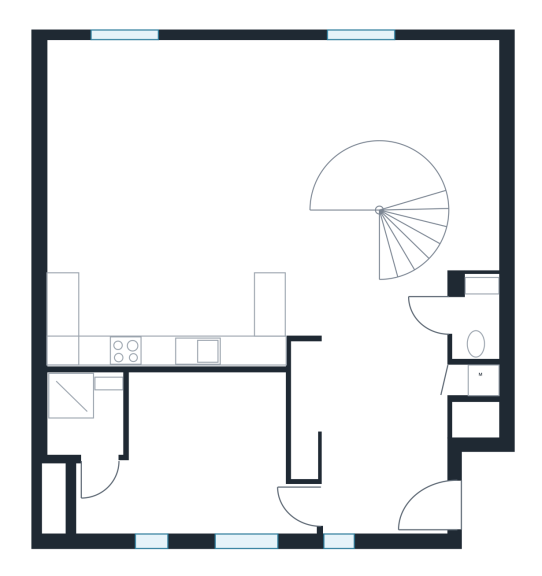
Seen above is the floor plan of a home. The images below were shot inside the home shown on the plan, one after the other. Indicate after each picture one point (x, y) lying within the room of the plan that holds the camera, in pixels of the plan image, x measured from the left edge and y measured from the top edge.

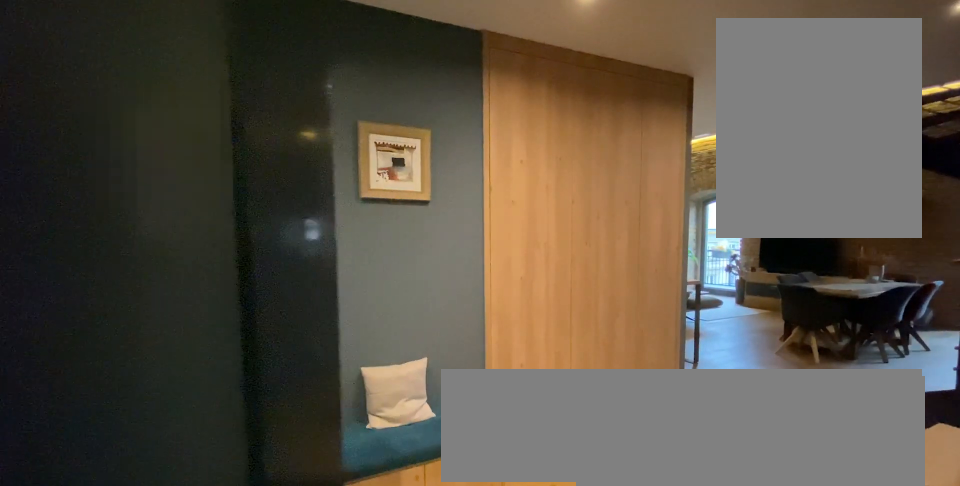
(388, 444)
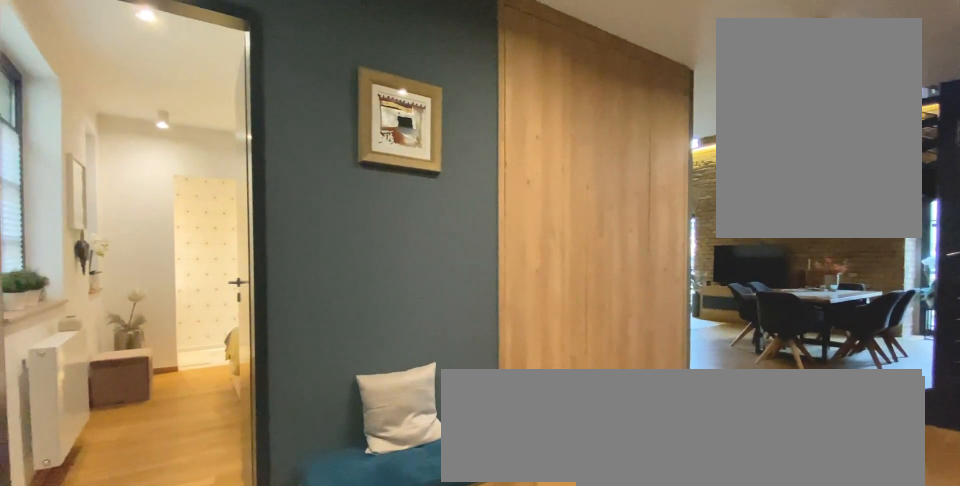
(388, 444)
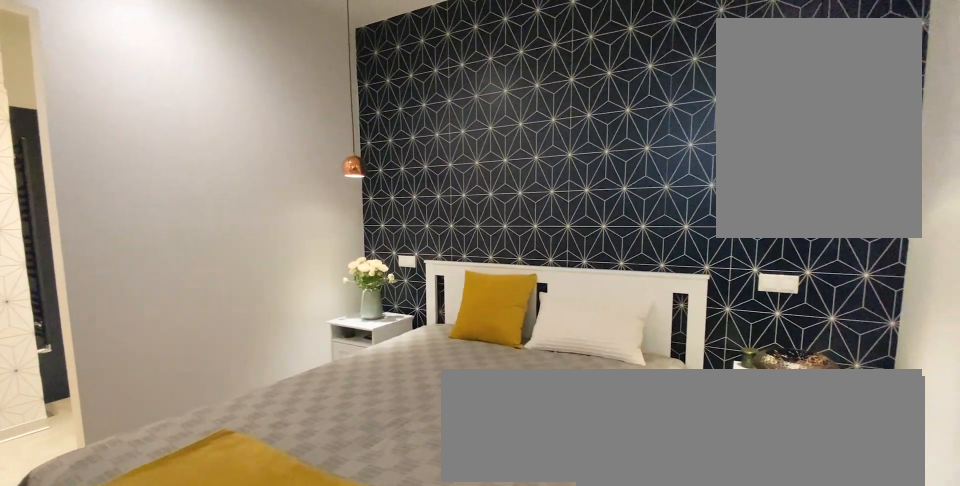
(202, 444)
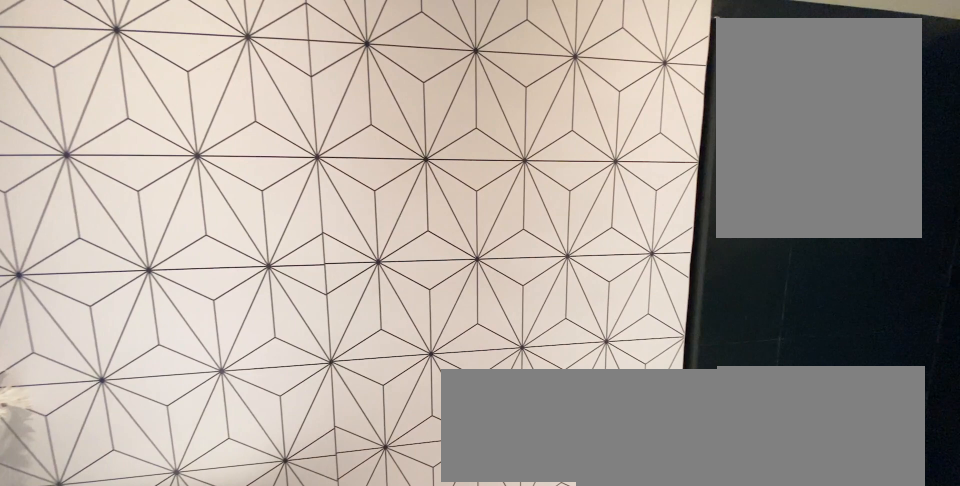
(92, 444)
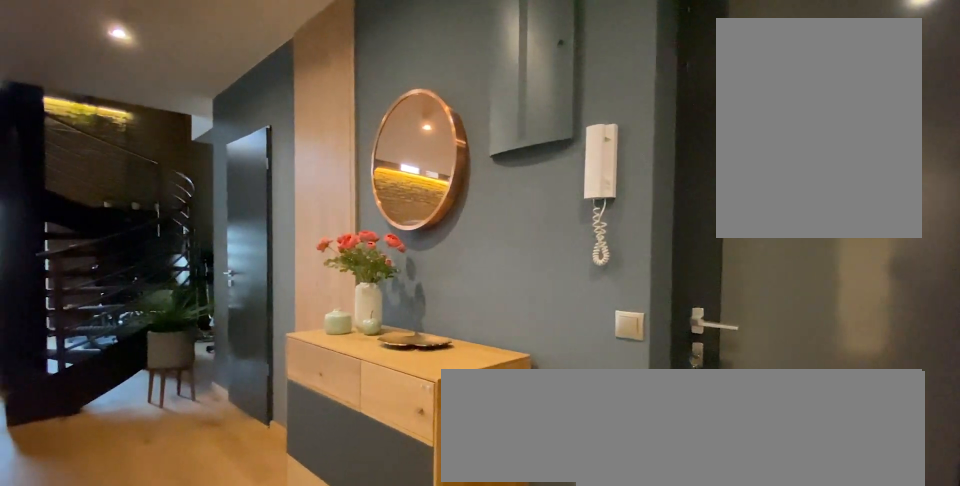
(388, 444)
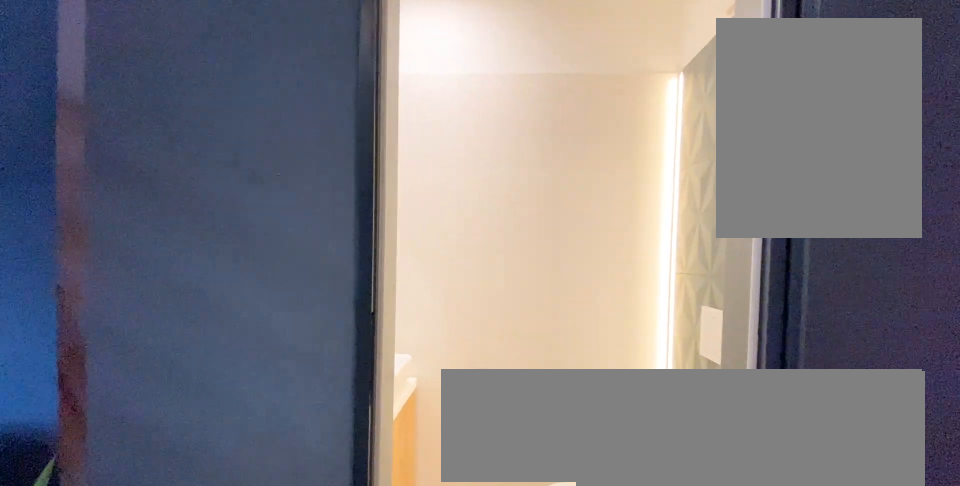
(475, 323)
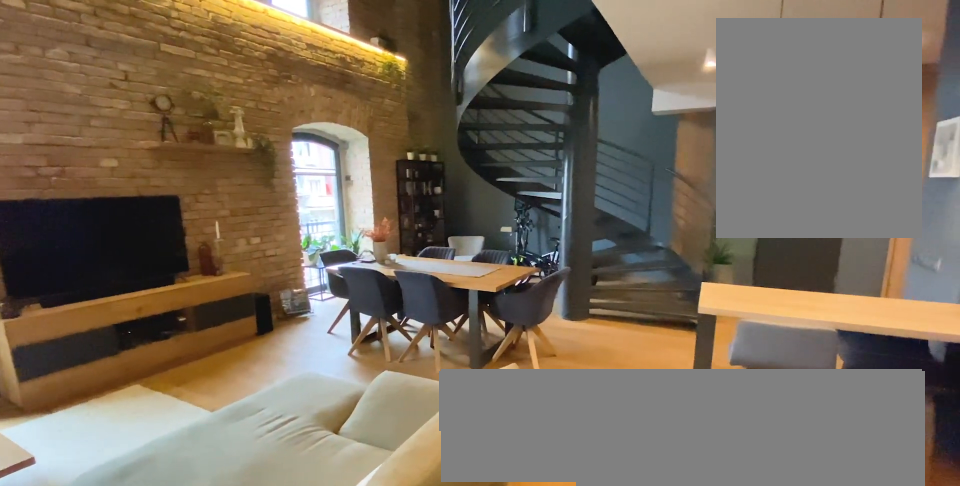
(200, 200)
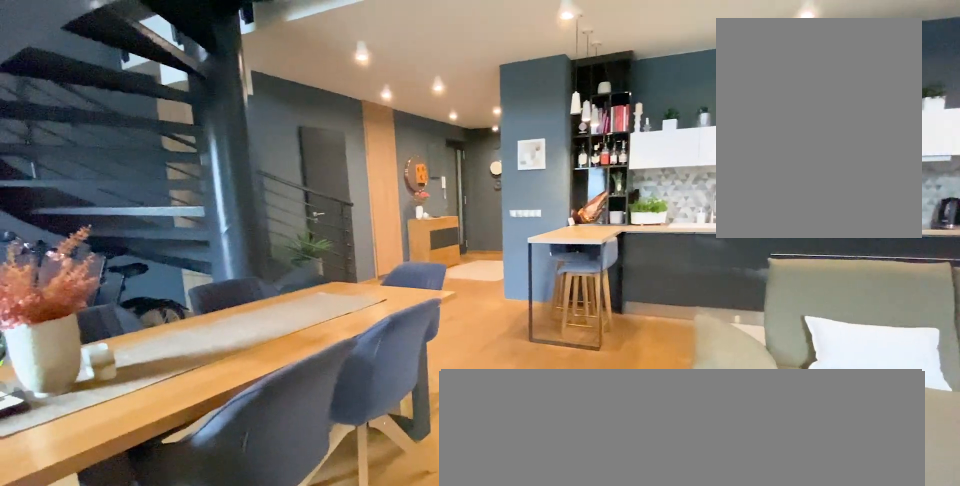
(200, 200)
